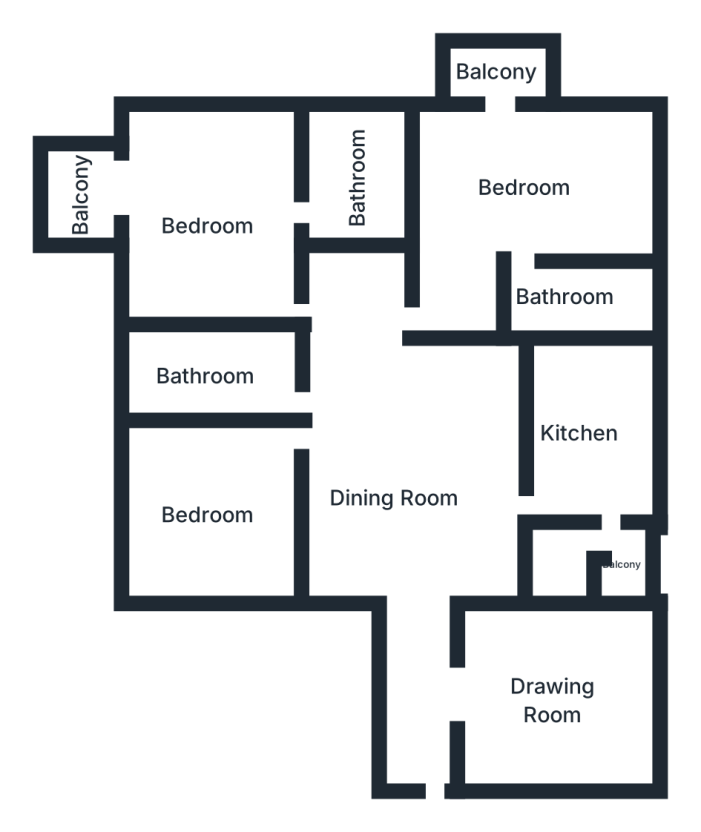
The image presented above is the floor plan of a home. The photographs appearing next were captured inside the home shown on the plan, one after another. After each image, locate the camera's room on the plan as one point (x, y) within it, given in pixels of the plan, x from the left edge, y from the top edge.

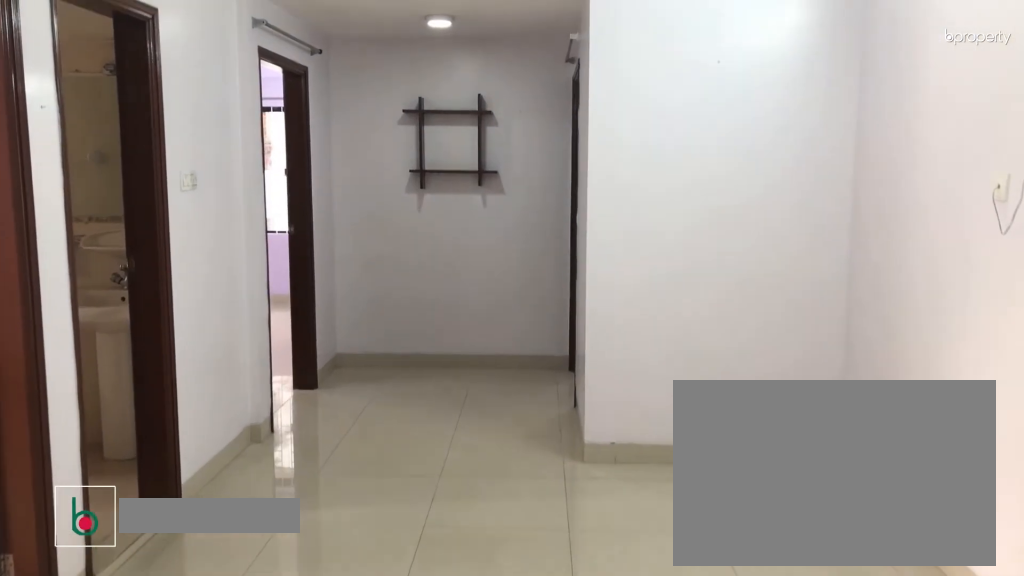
(392, 501)
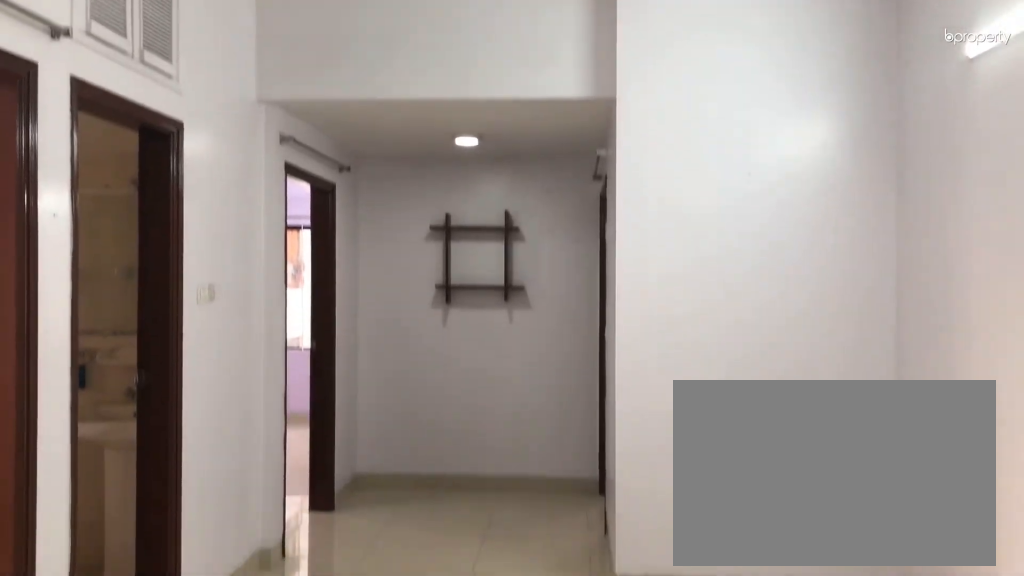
(393, 501)
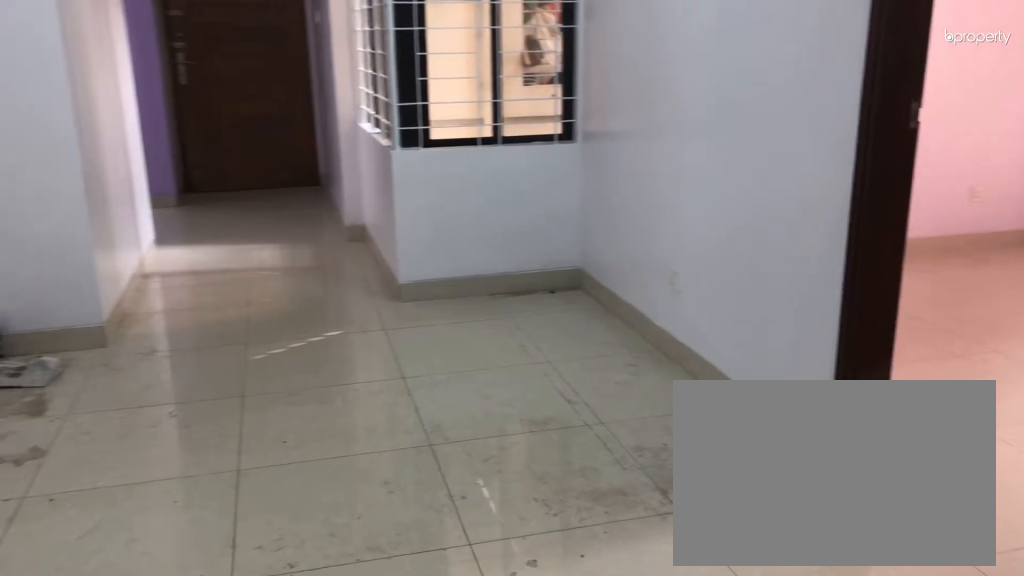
(393, 501)
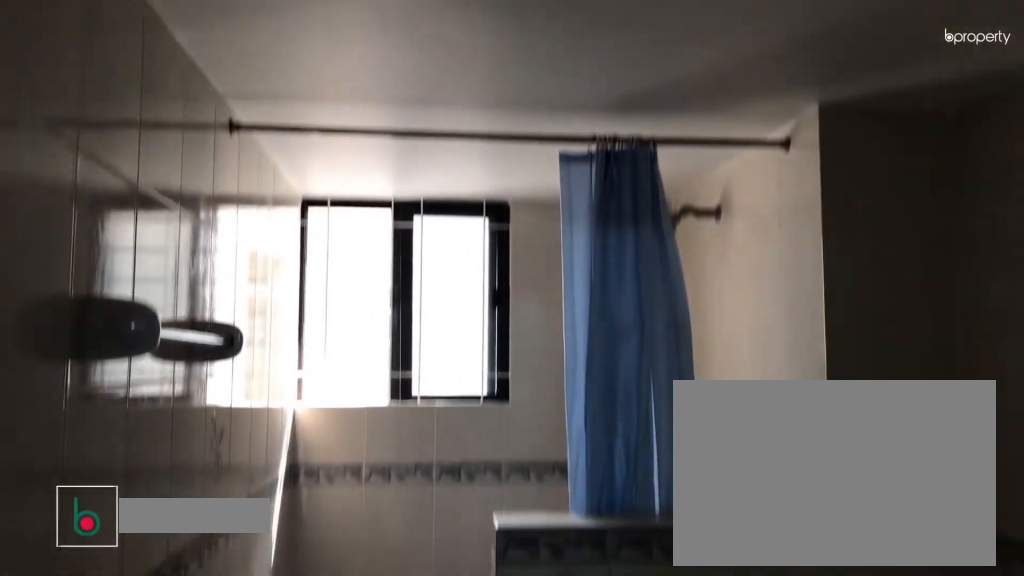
(209, 374)
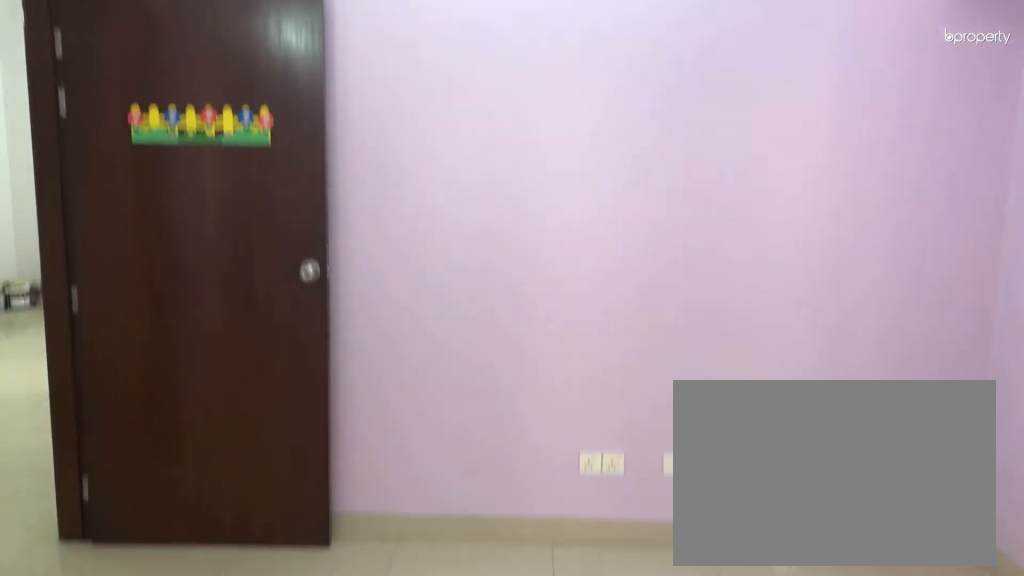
(206, 228)
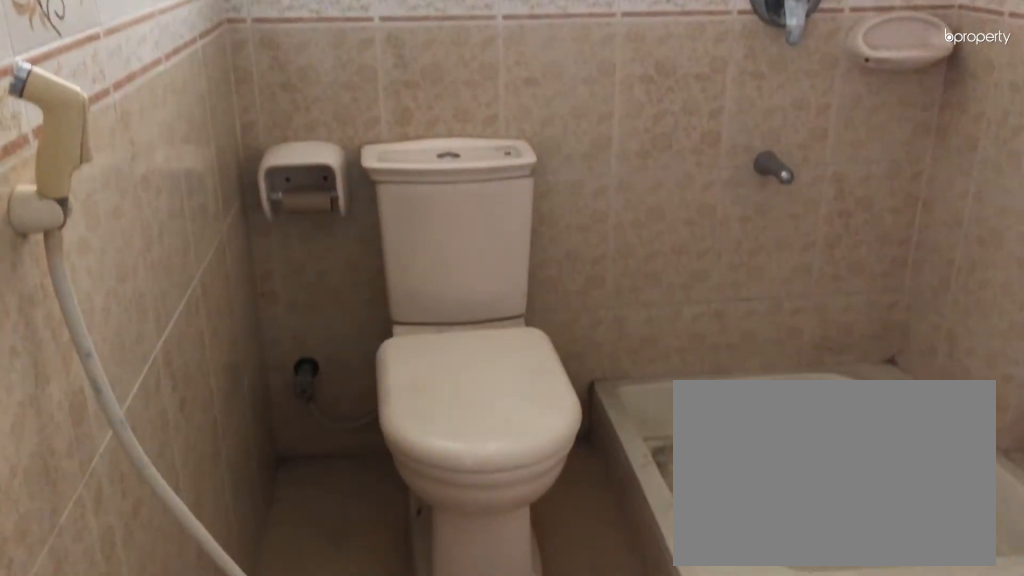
(579, 293)
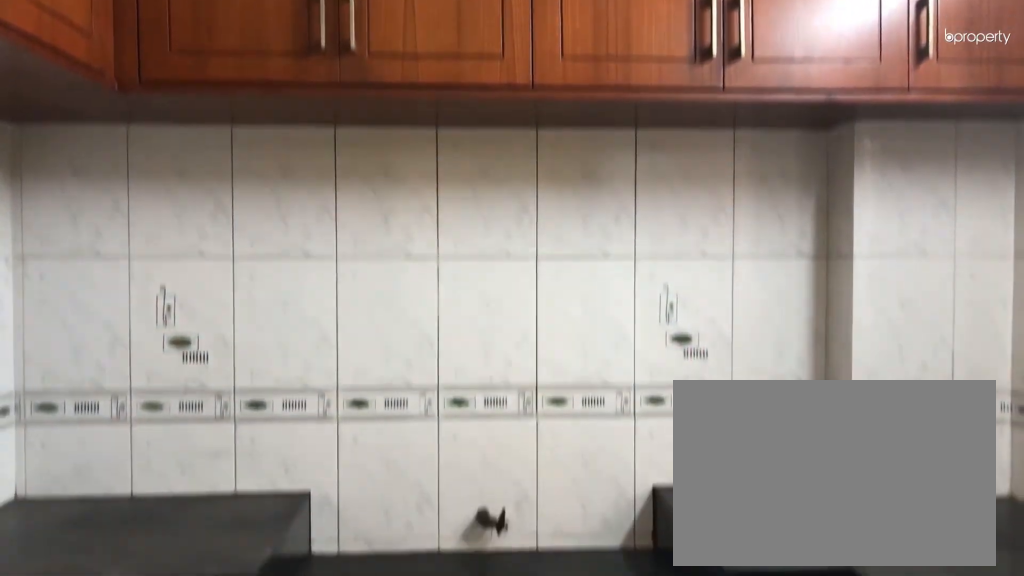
(579, 439)
